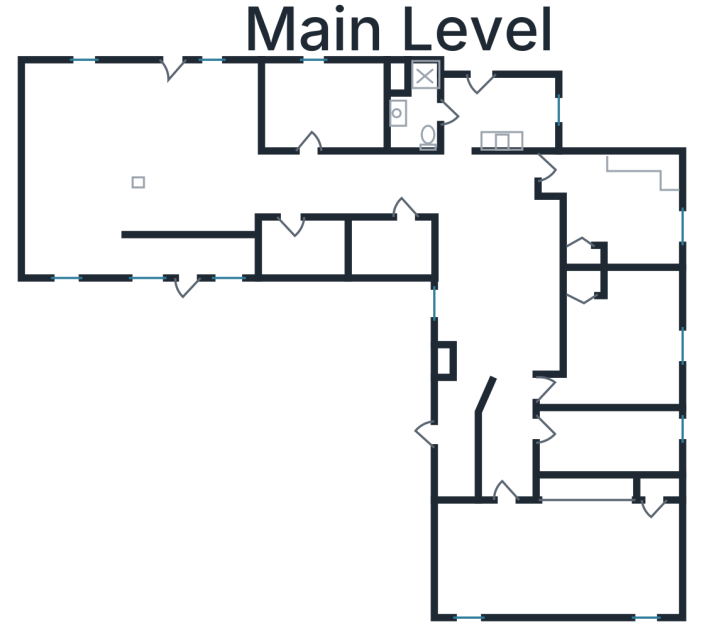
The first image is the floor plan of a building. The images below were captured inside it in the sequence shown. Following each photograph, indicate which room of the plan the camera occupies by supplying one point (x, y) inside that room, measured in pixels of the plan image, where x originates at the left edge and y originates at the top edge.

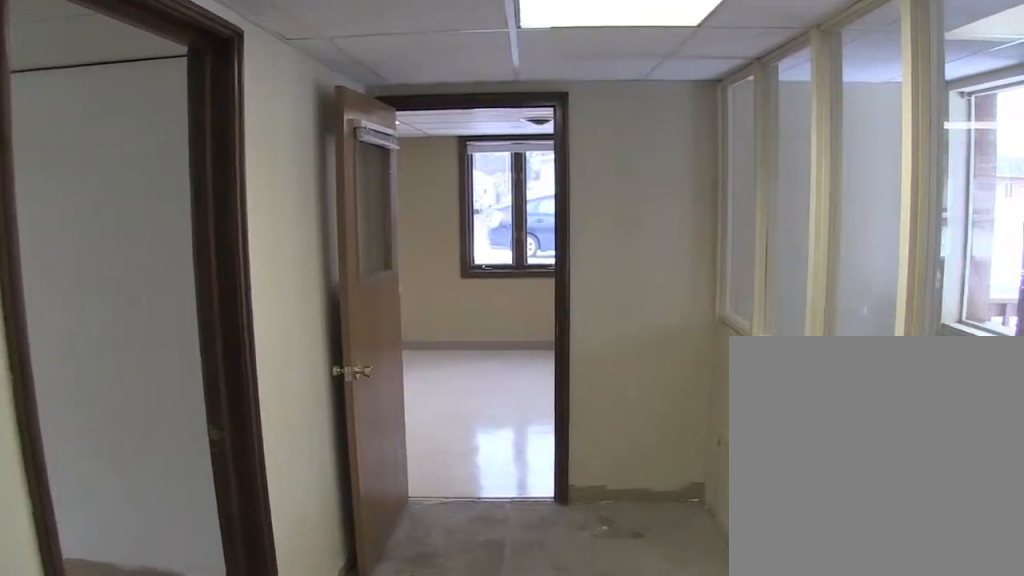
(508, 440)
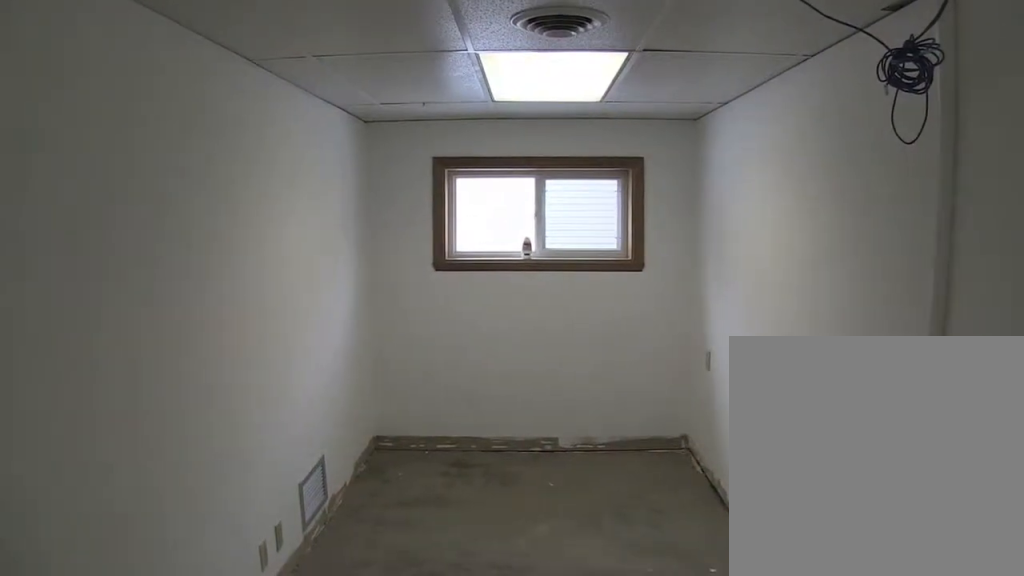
(606, 440)
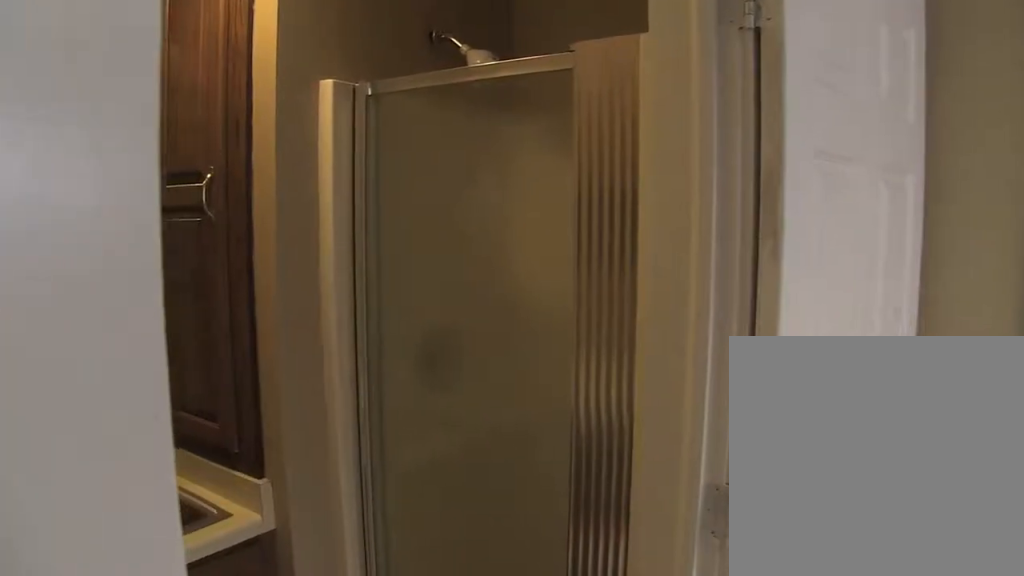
(414, 110)
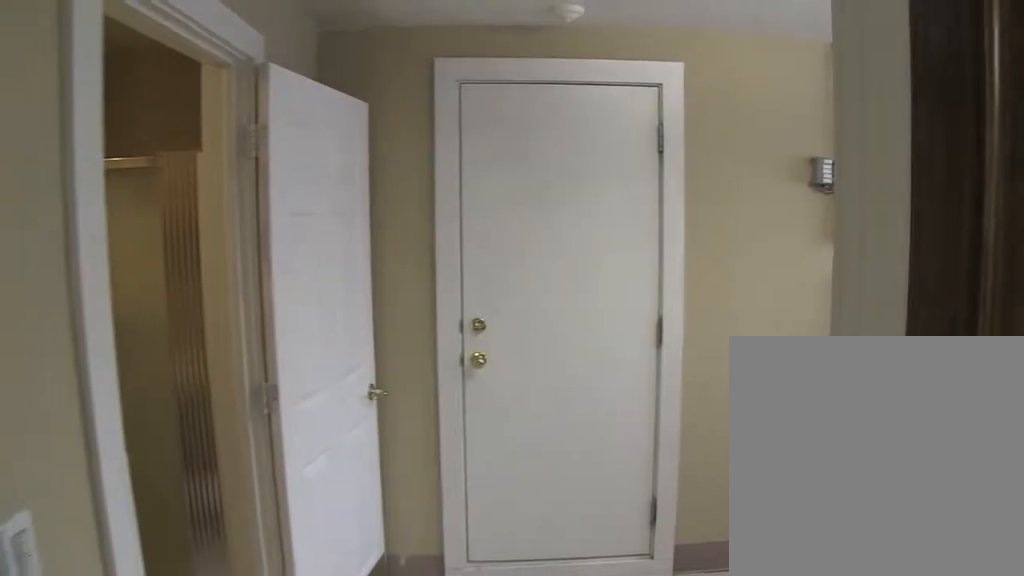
(498, 112)
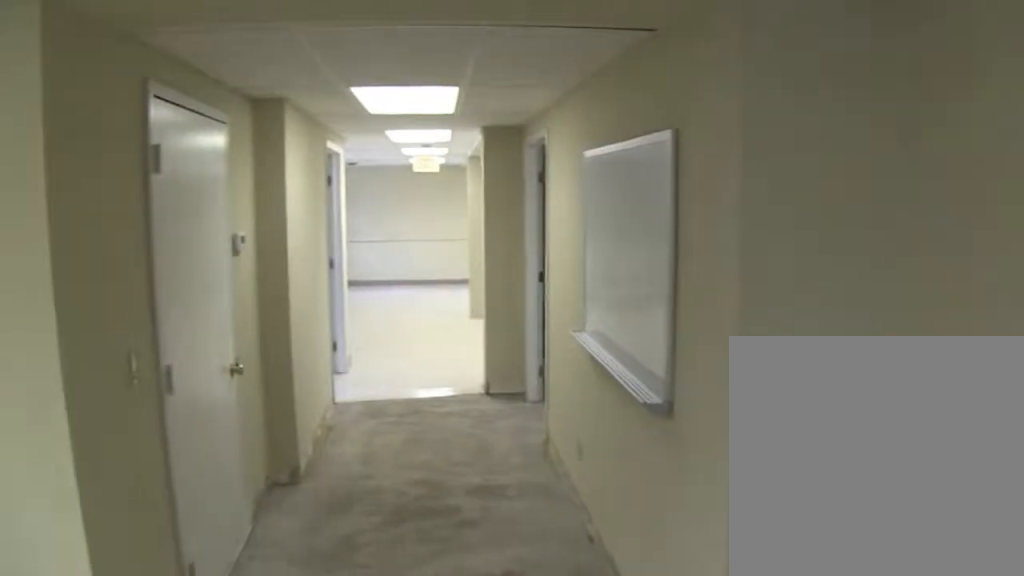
(347, 183)
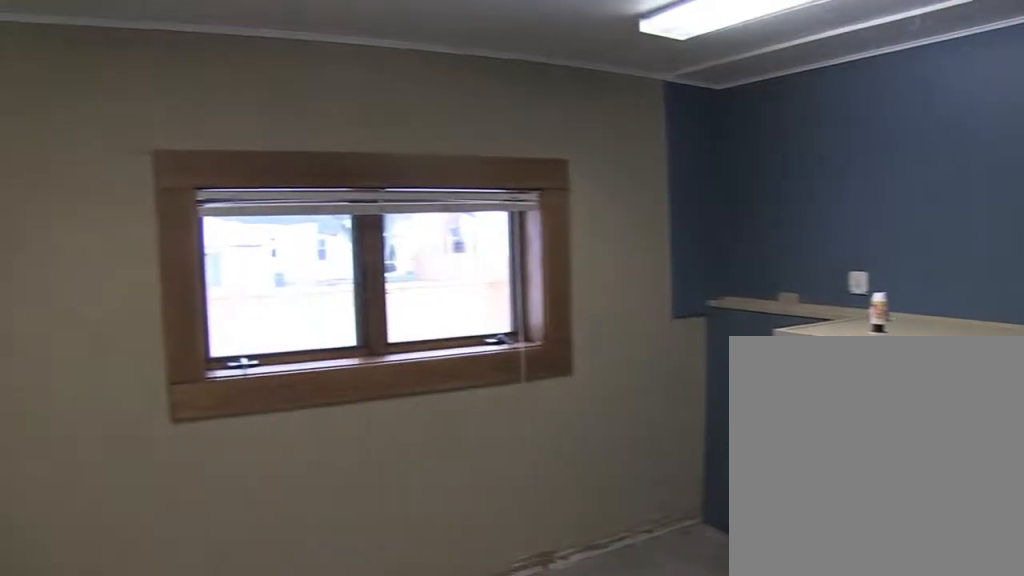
(324, 105)
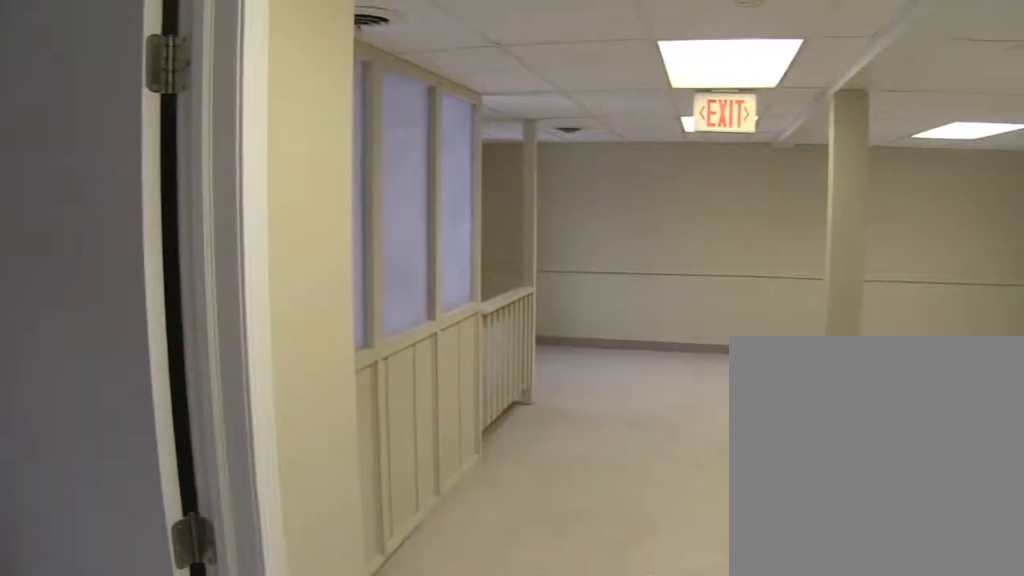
(134, 158)
